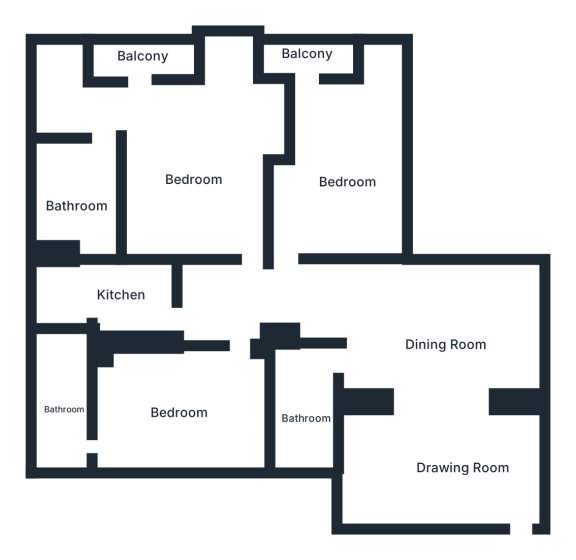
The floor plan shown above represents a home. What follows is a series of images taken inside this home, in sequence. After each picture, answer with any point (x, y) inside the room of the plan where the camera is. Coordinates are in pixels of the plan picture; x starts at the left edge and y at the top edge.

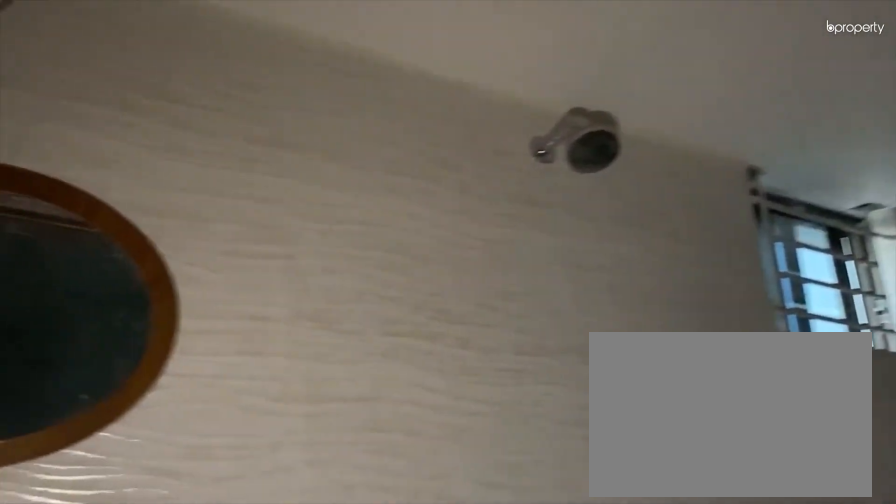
(65, 412)
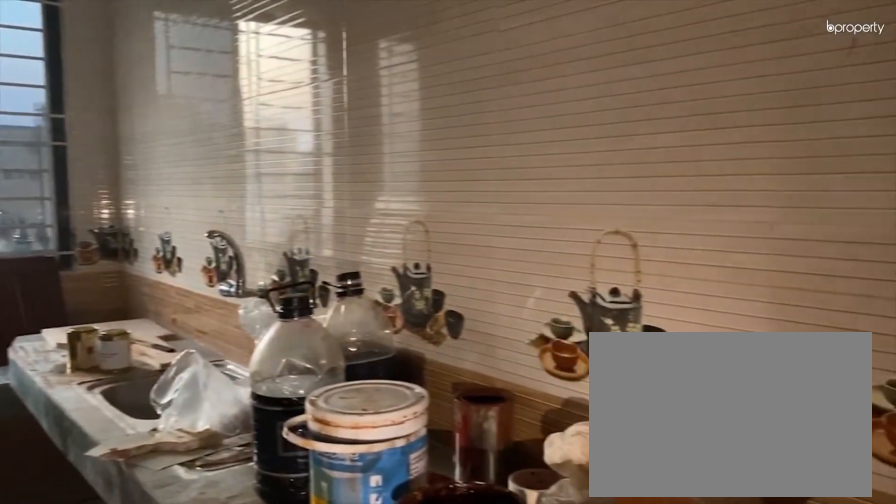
(119, 294)
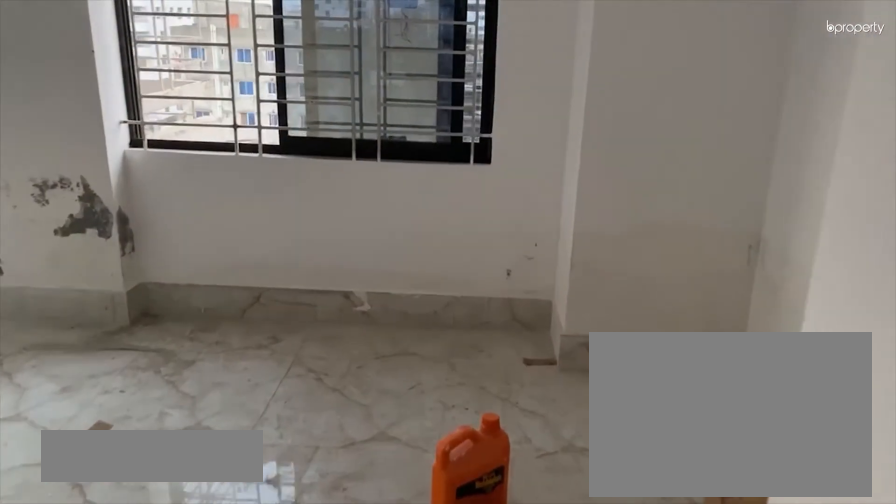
(198, 177)
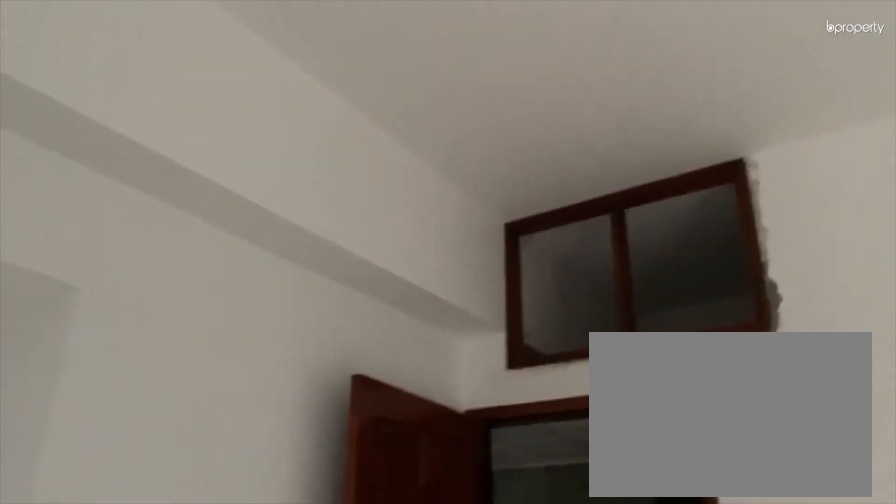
(198, 177)
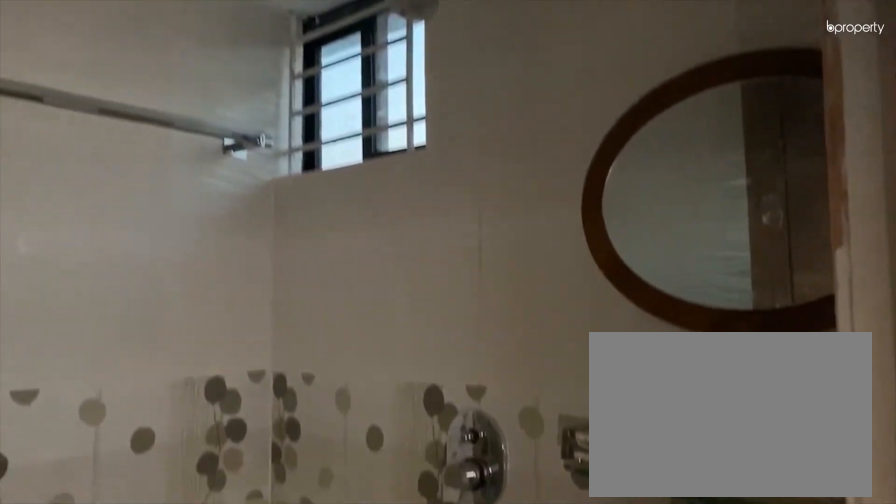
(77, 206)
